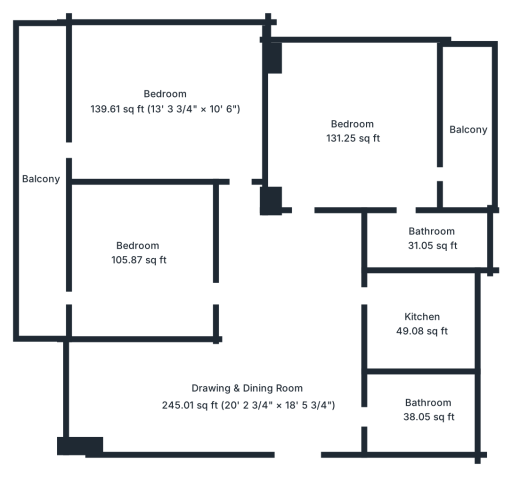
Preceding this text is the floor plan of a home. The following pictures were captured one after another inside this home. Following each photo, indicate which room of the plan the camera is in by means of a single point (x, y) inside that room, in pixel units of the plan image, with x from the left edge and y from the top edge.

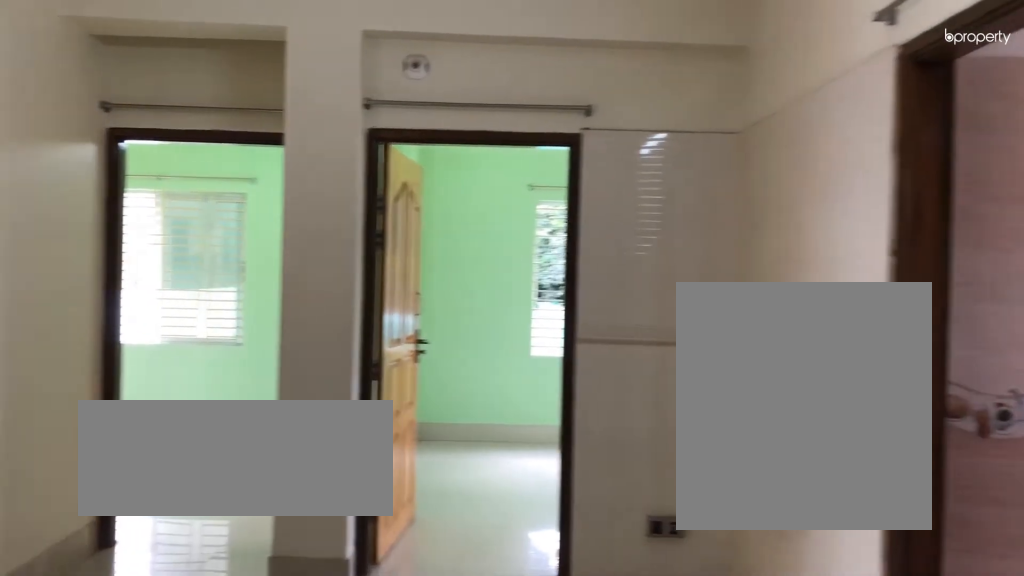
(247, 396)
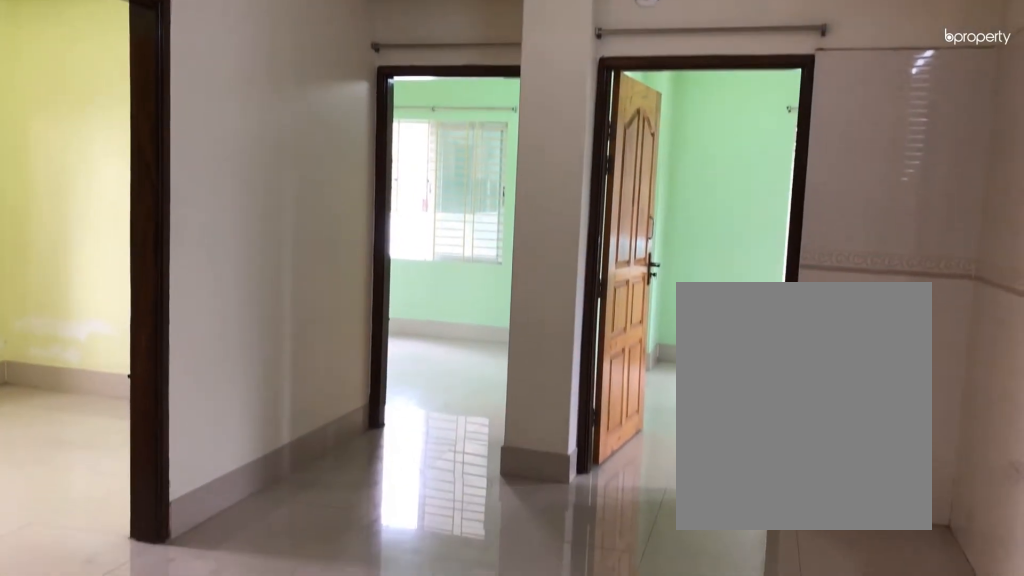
(248, 396)
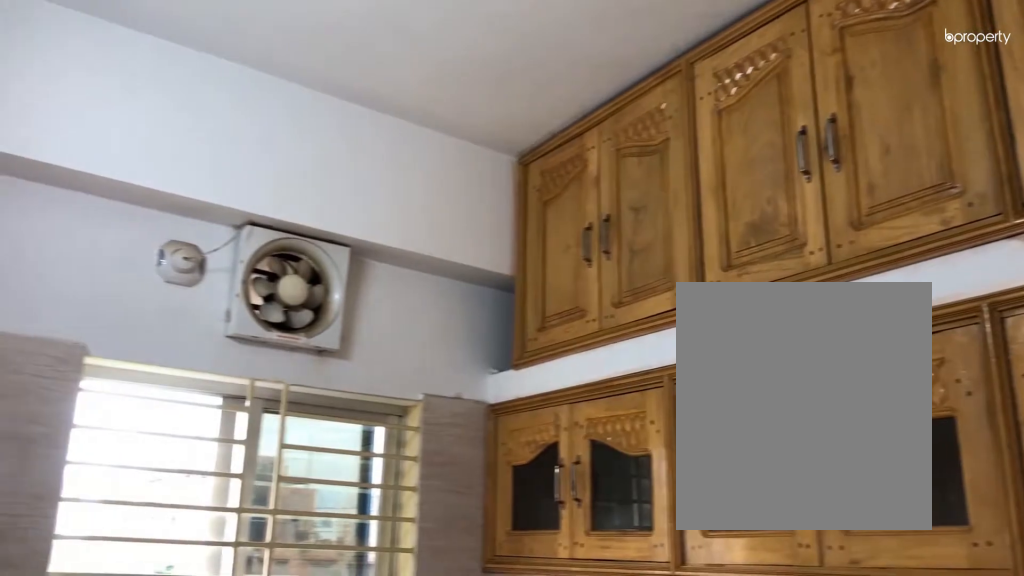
(421, 323)
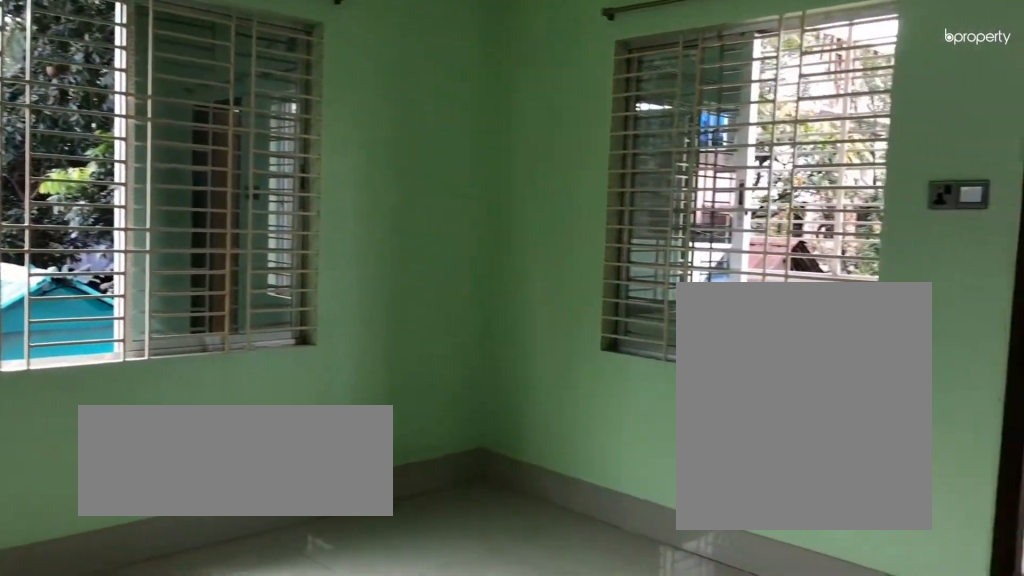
(353, 135)
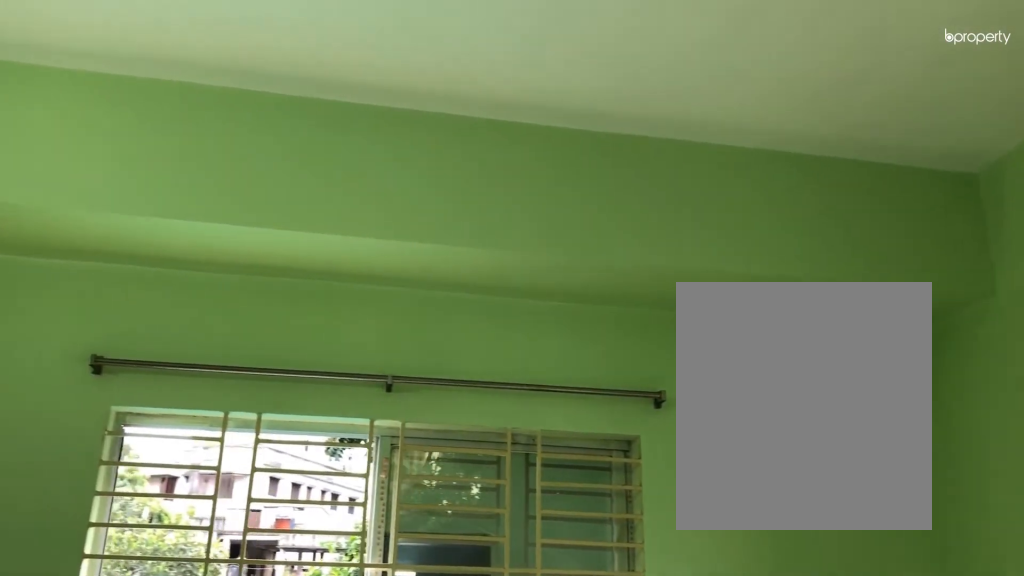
(352, 134)
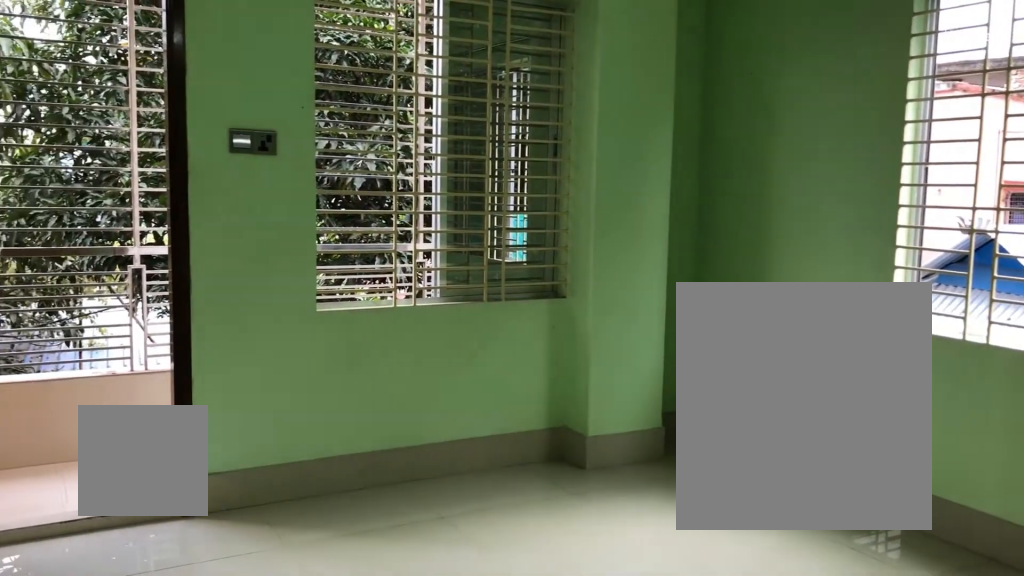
(165, 116)
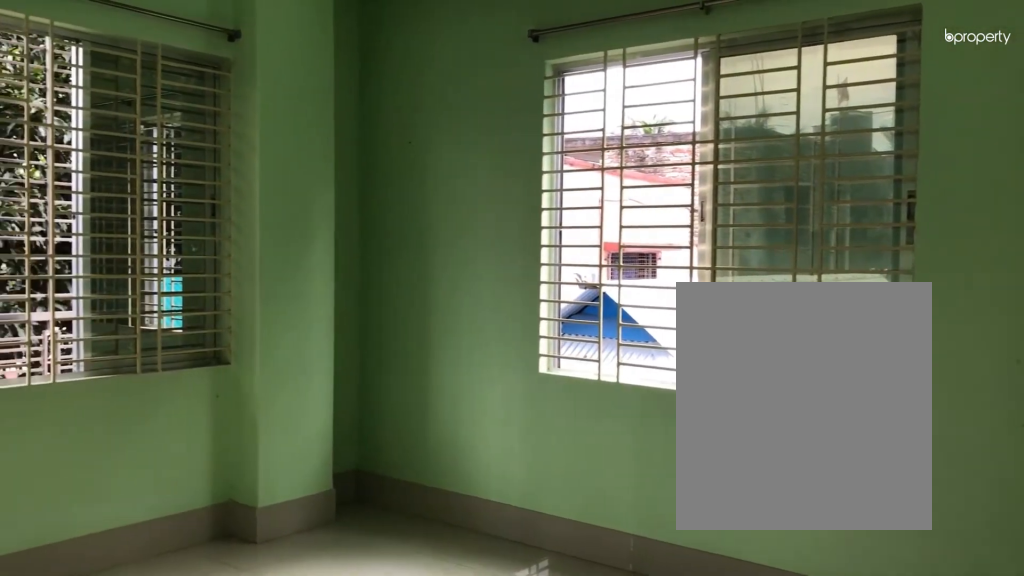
(165, 116)
